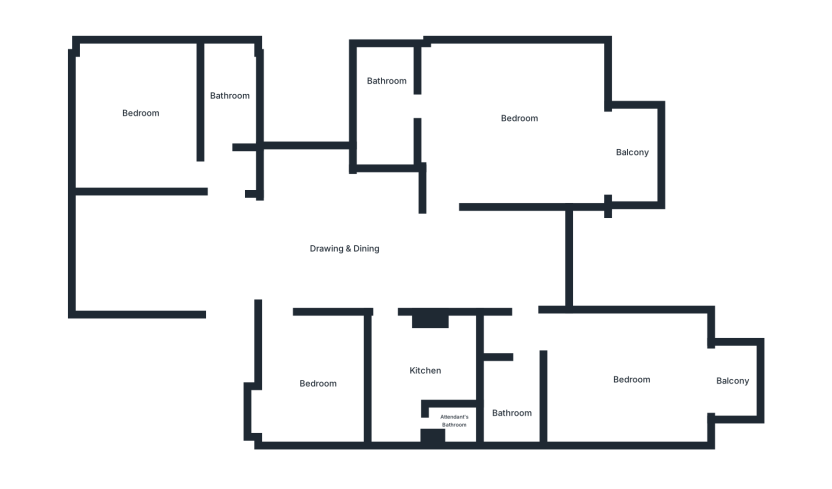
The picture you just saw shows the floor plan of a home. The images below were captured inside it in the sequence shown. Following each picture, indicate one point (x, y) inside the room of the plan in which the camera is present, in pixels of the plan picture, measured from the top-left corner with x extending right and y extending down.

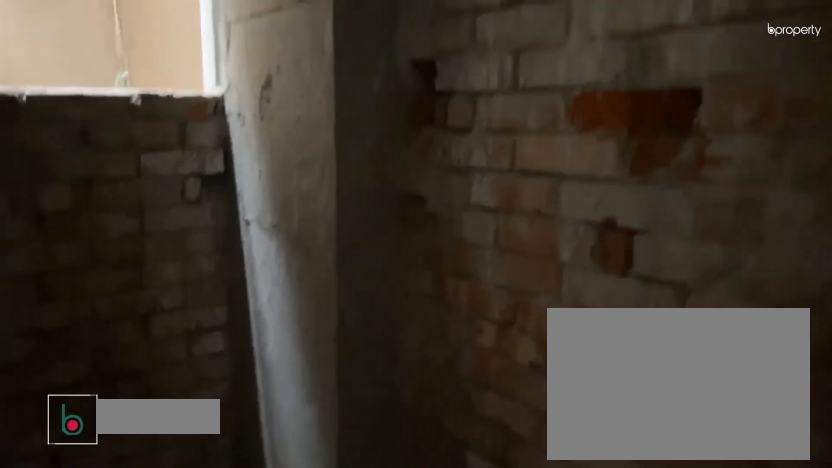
(226, 98)
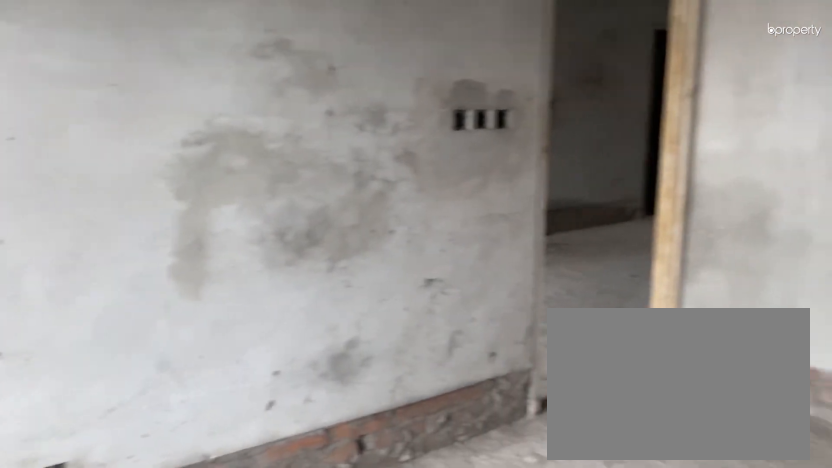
(518, 126)
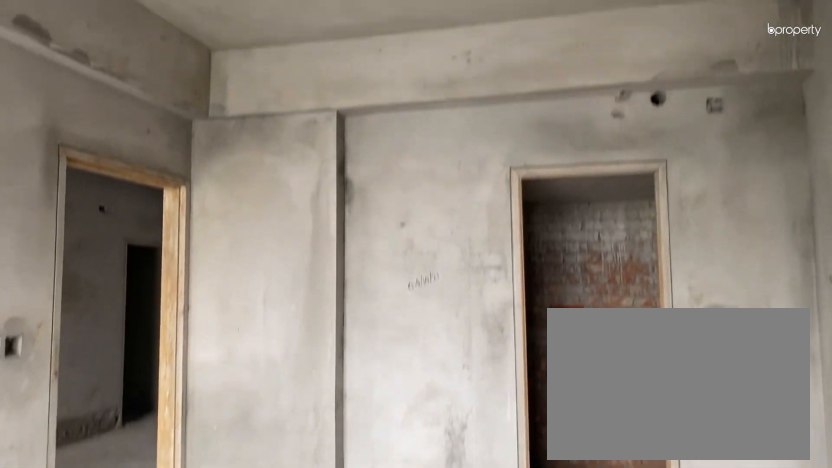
(518, 126)
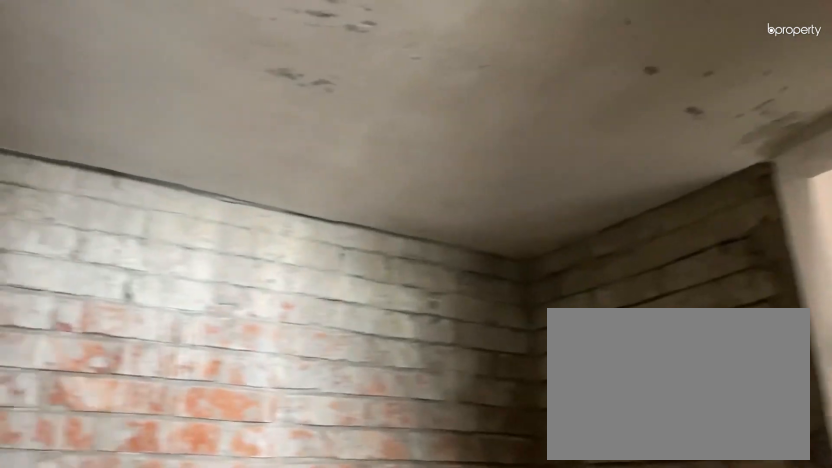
(385, 109)
